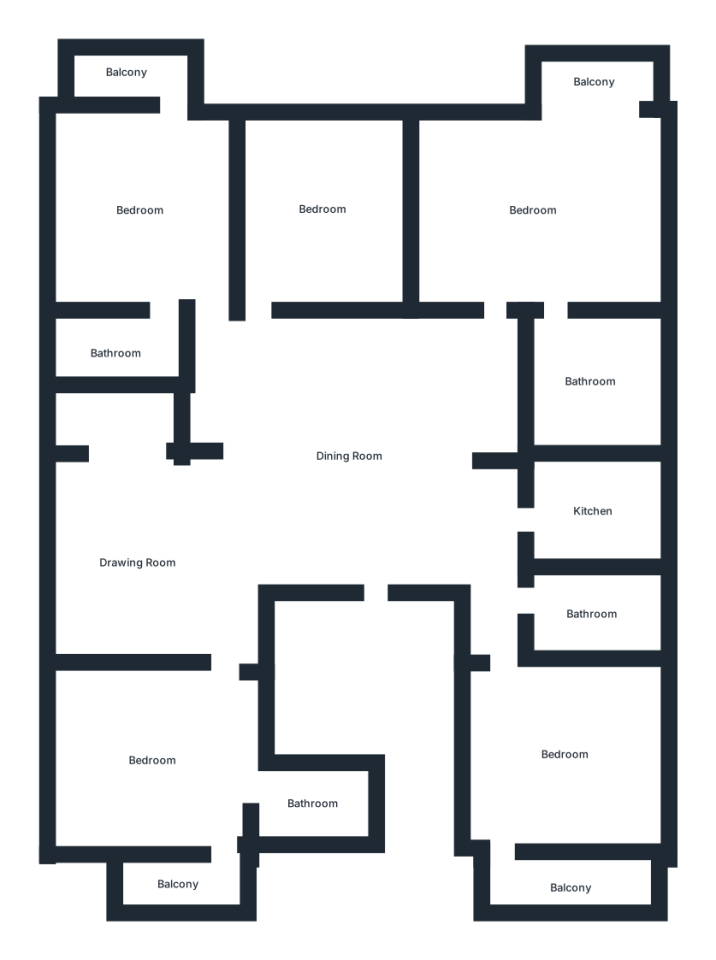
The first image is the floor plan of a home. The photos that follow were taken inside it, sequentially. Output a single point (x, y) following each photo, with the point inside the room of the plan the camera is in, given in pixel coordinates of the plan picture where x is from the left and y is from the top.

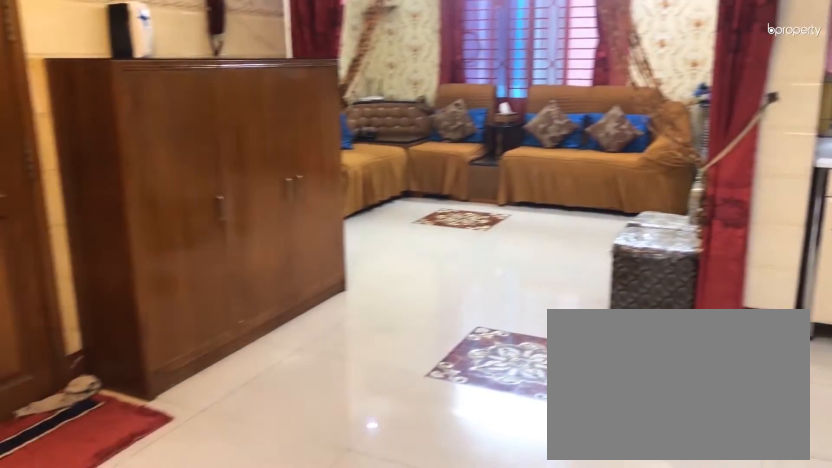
(355, 456)
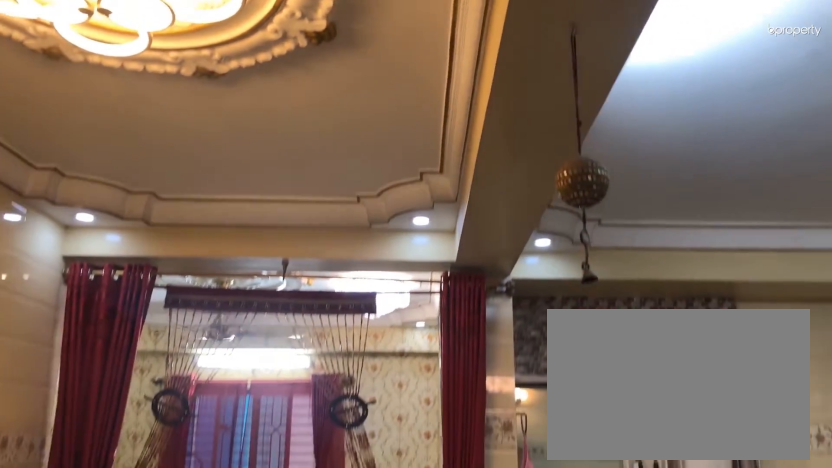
(355, 456)
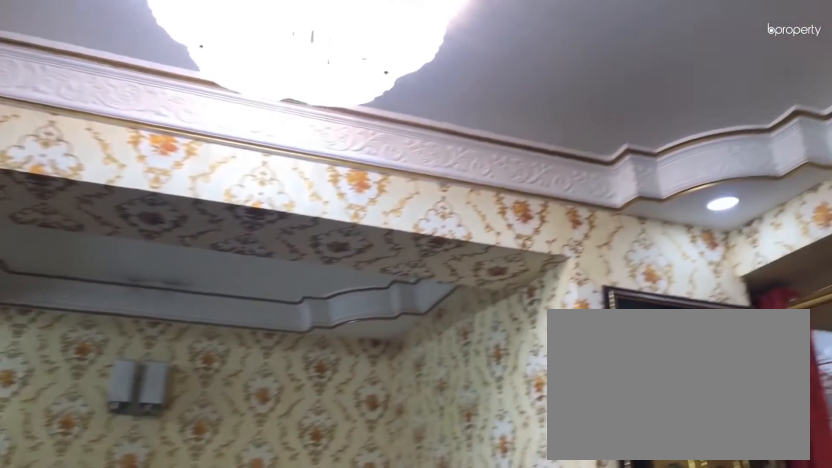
(140, 562)
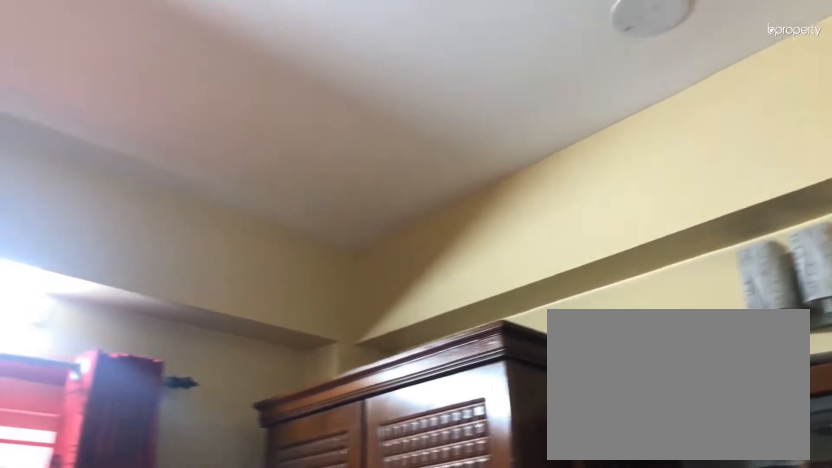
(145, 757)
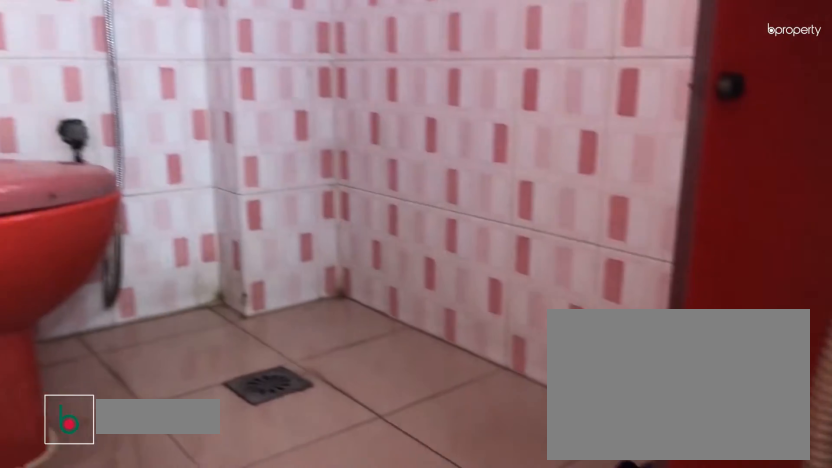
(320, 804)
